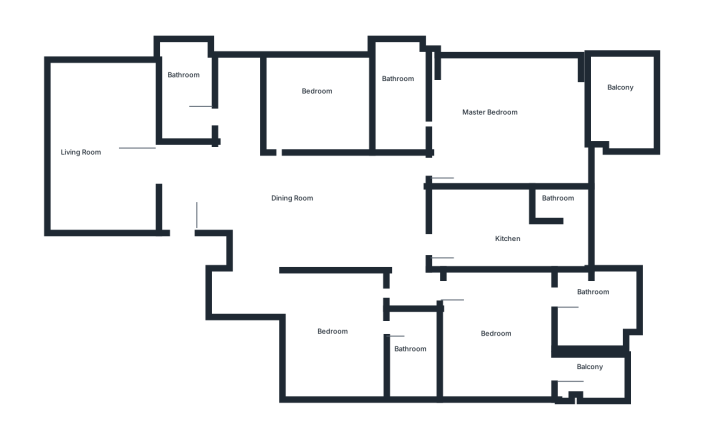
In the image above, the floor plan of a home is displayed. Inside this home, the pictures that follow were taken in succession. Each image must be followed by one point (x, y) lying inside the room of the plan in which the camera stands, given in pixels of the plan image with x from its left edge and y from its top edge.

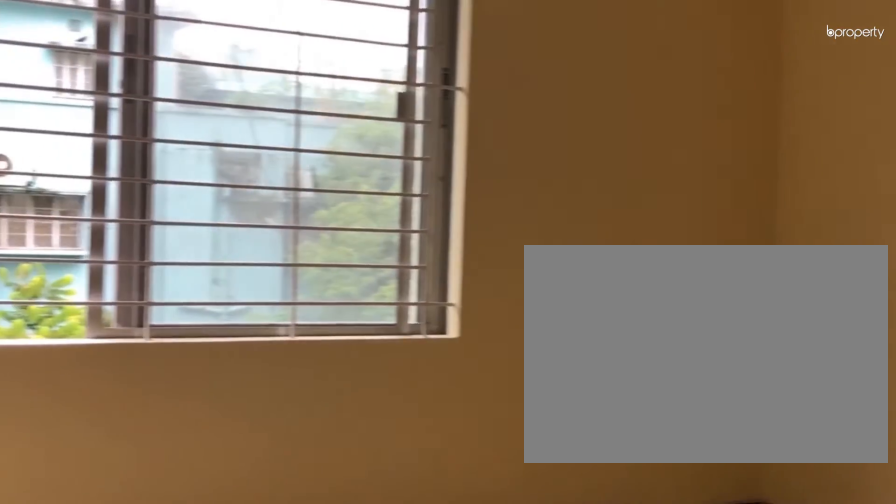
(359, 331)
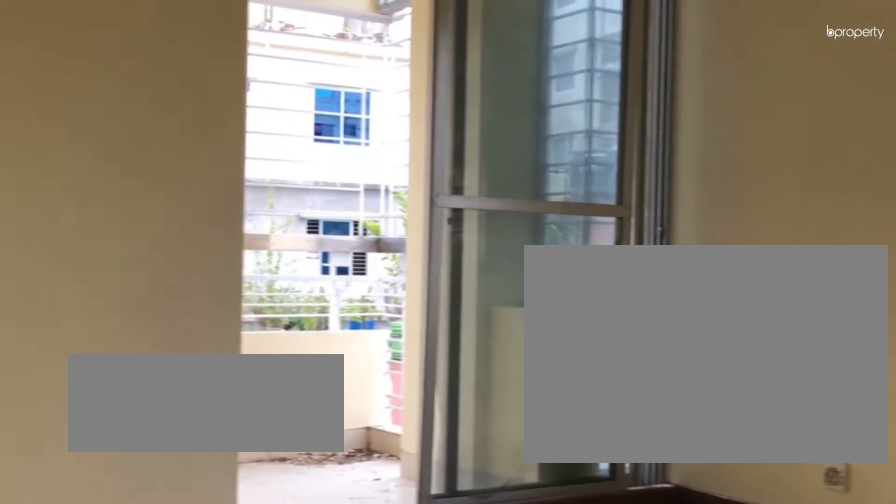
(511, 315)
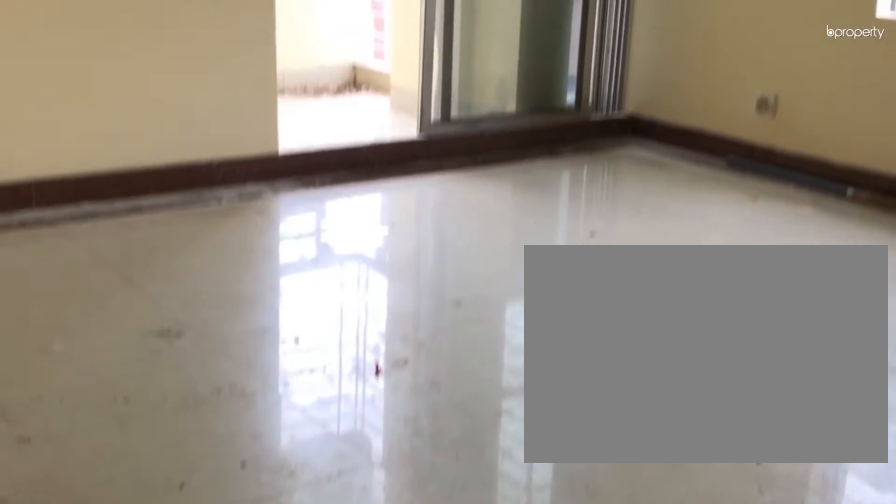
(511, 315)
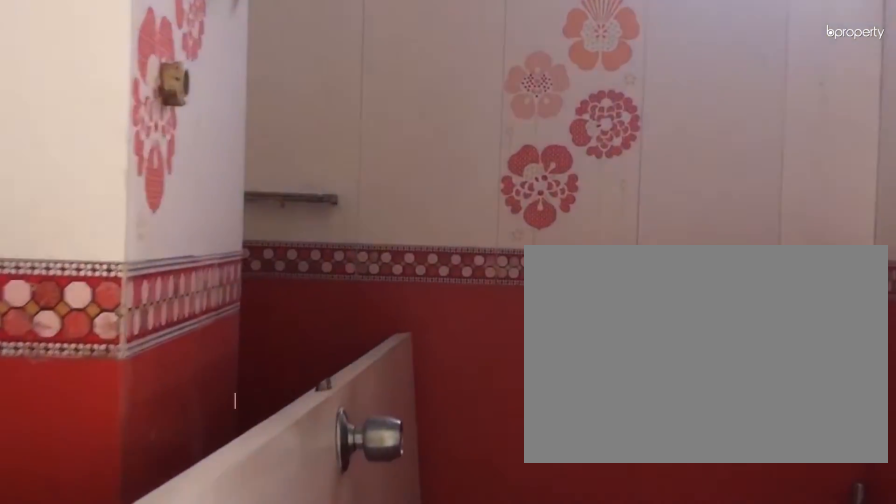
(577, 293)
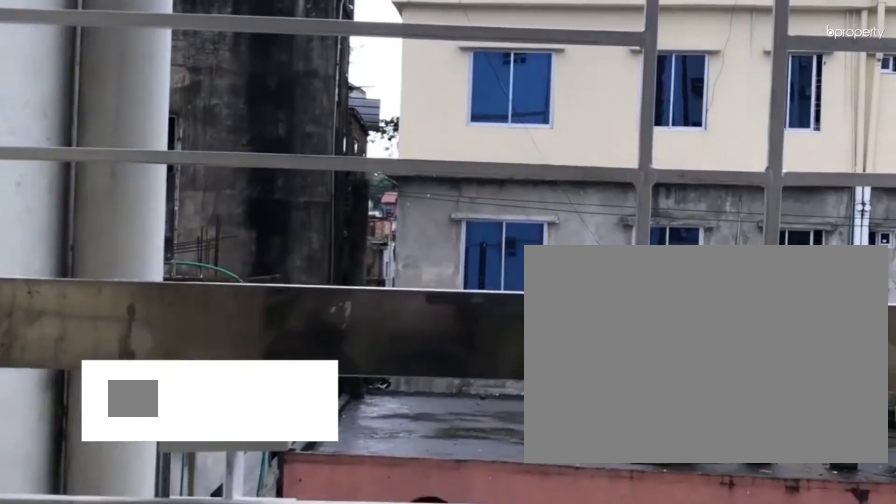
(586, 368)
